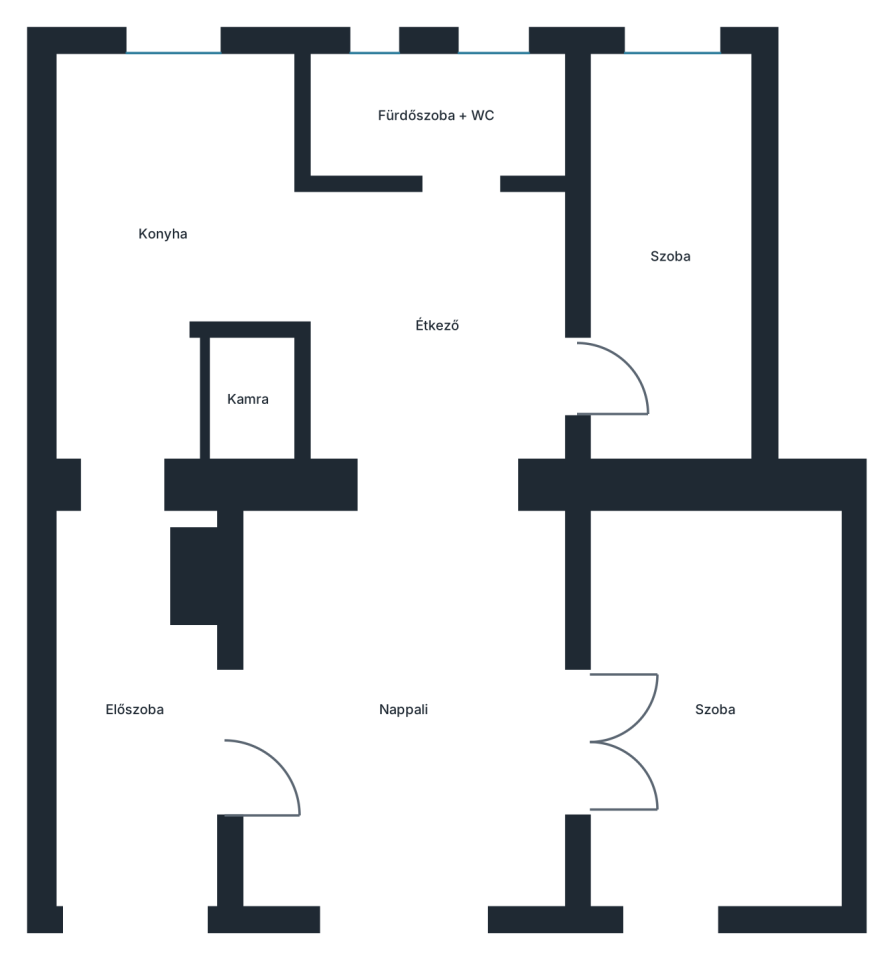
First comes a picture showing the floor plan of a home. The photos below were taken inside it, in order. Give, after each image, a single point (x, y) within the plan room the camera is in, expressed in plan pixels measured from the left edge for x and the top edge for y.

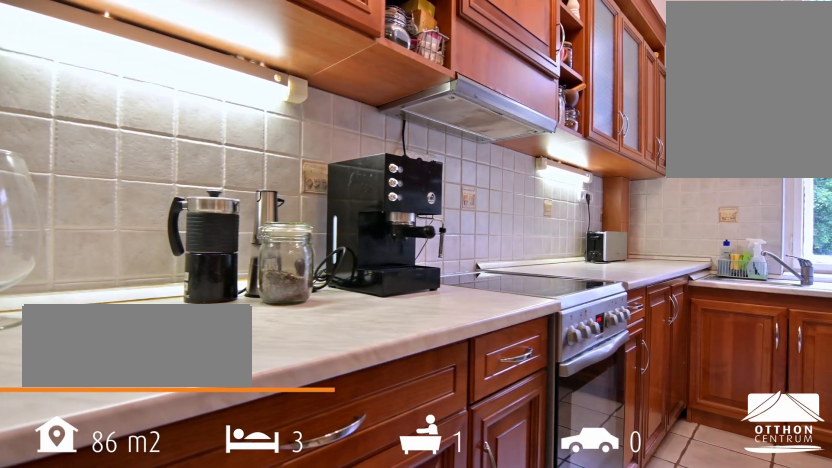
(177, 243)
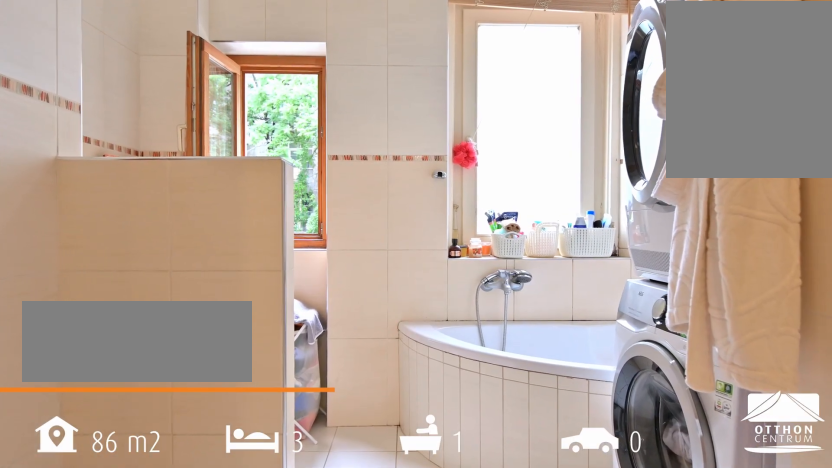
(443, 121)
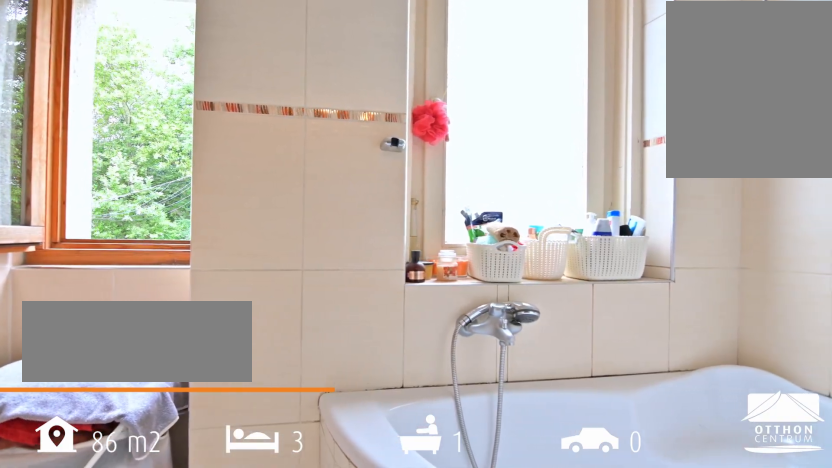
(444, 121)
